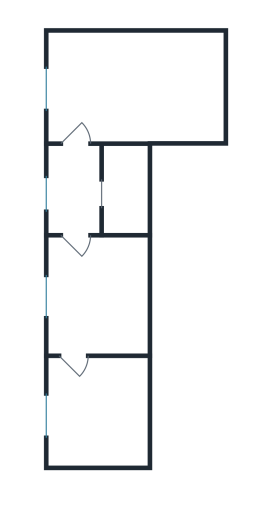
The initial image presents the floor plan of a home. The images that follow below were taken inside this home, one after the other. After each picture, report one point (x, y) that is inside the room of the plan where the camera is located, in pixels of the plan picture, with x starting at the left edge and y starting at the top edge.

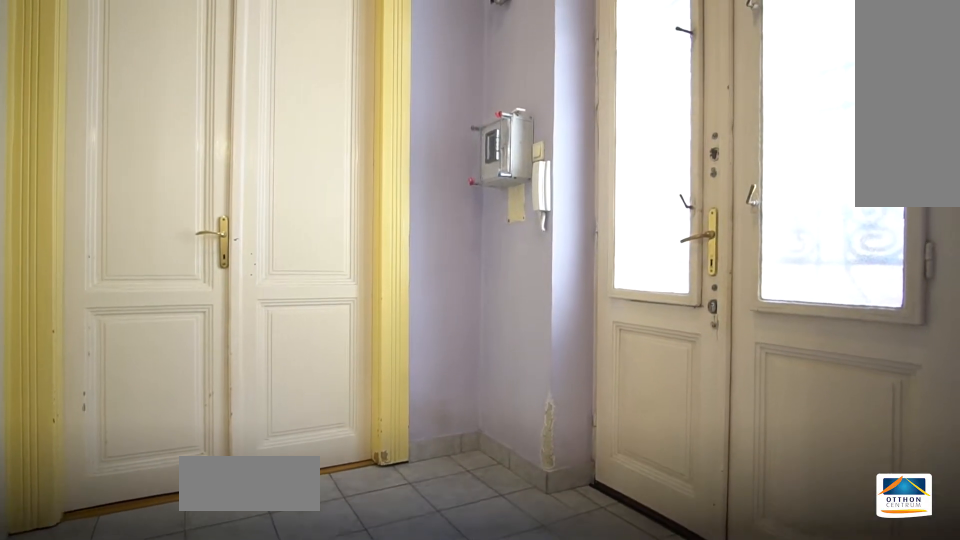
(77, 190)
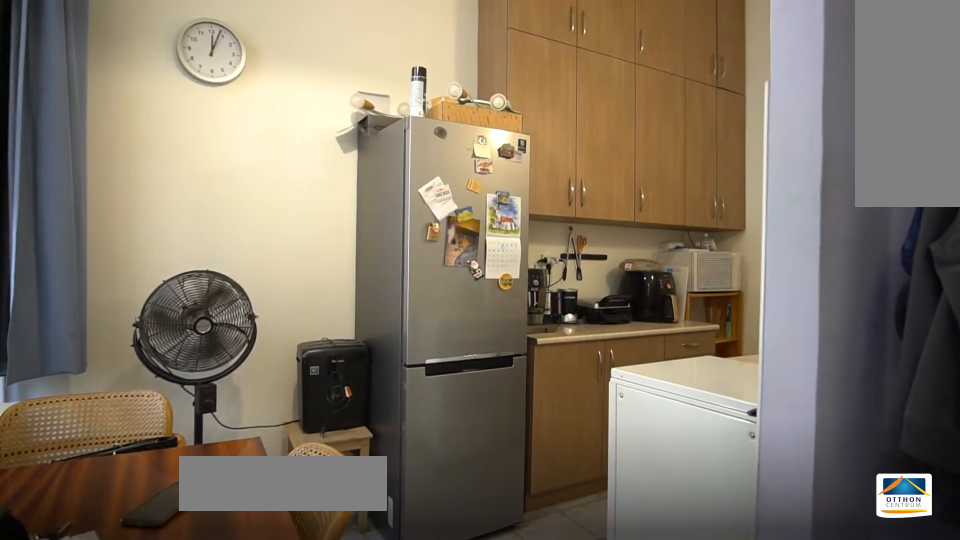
(146, 86)
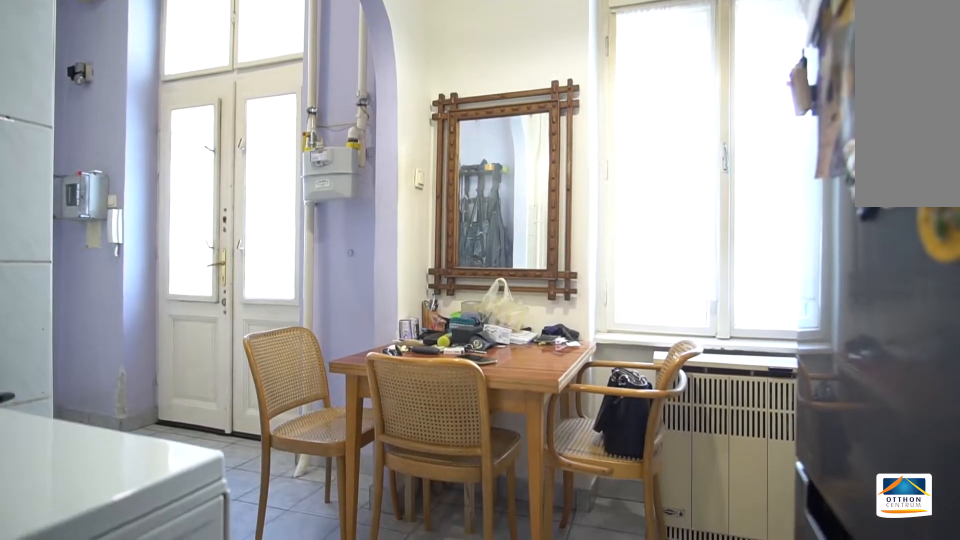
(146, 86)
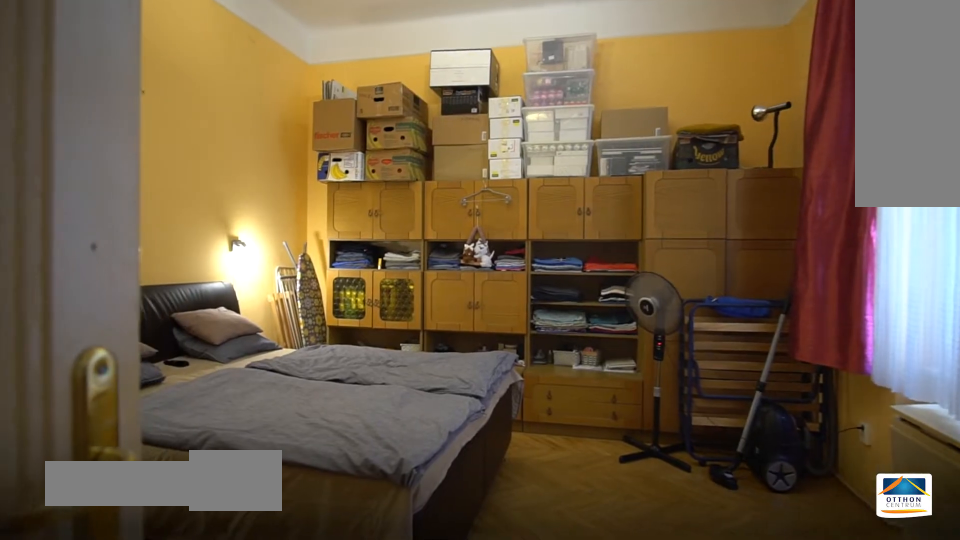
(105, 411)
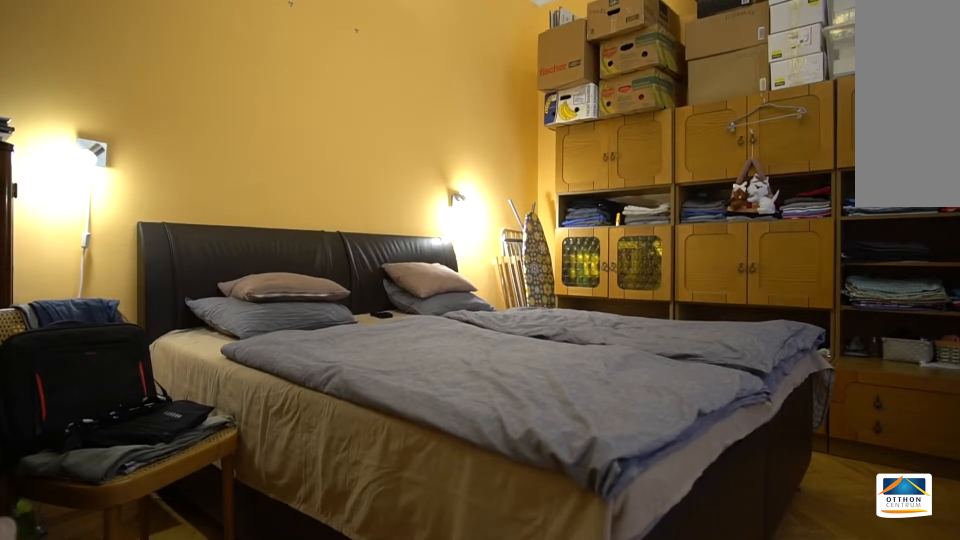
(105, 411)
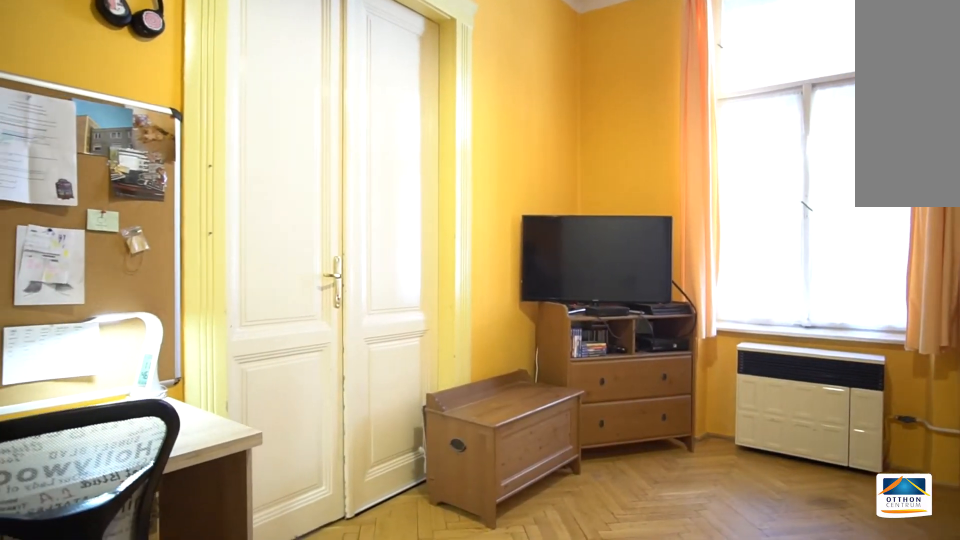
(105, 297)
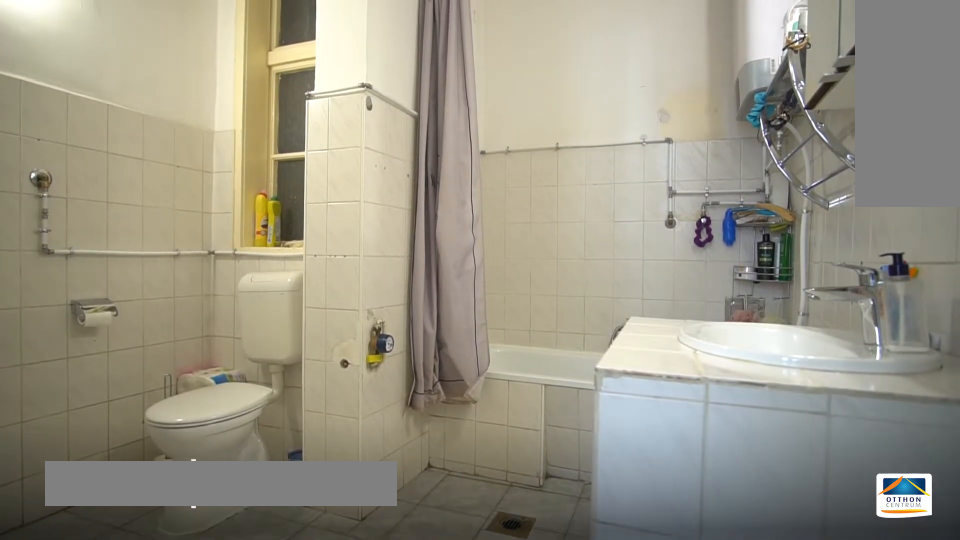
(126, 191)
